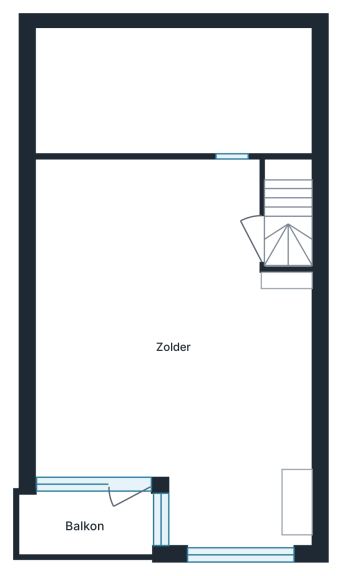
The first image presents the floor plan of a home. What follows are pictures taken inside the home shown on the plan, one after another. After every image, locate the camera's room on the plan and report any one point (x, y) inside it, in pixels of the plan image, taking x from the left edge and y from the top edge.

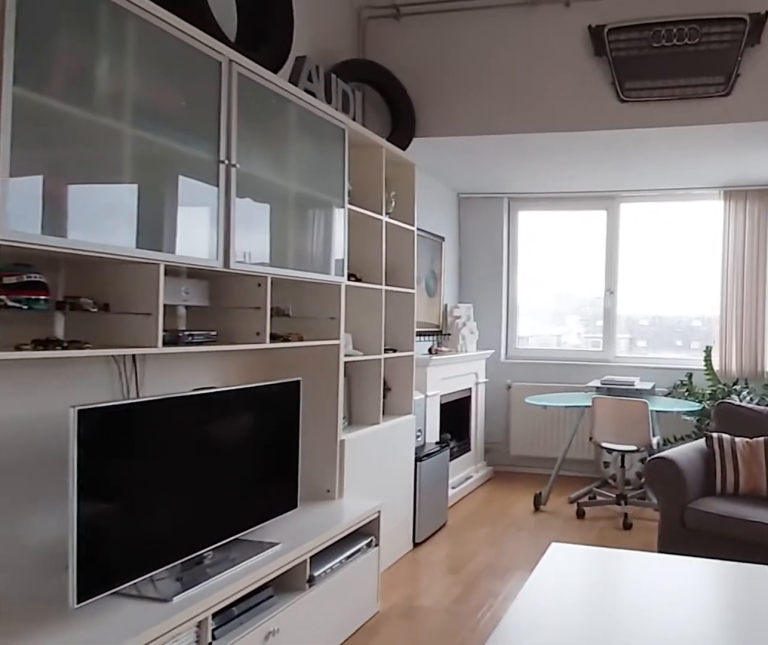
(173, 351)
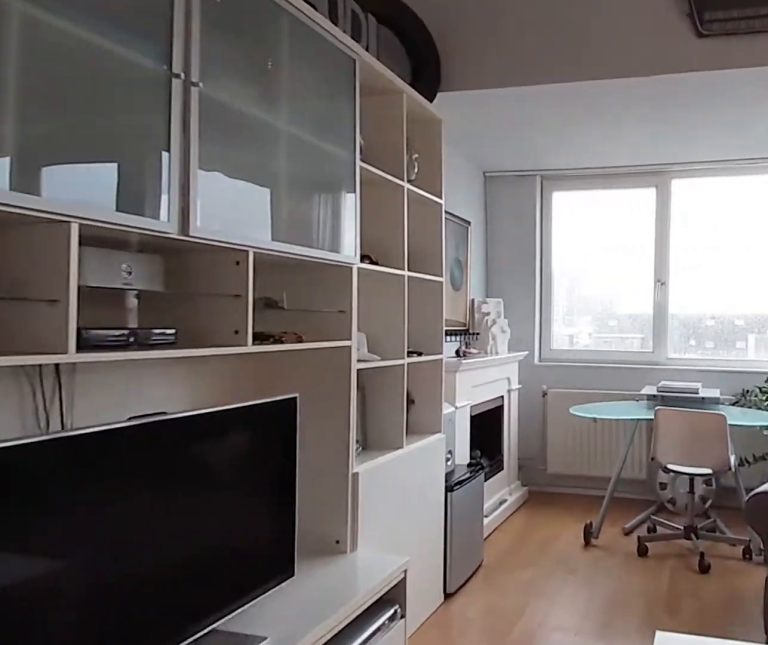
(173, 351)
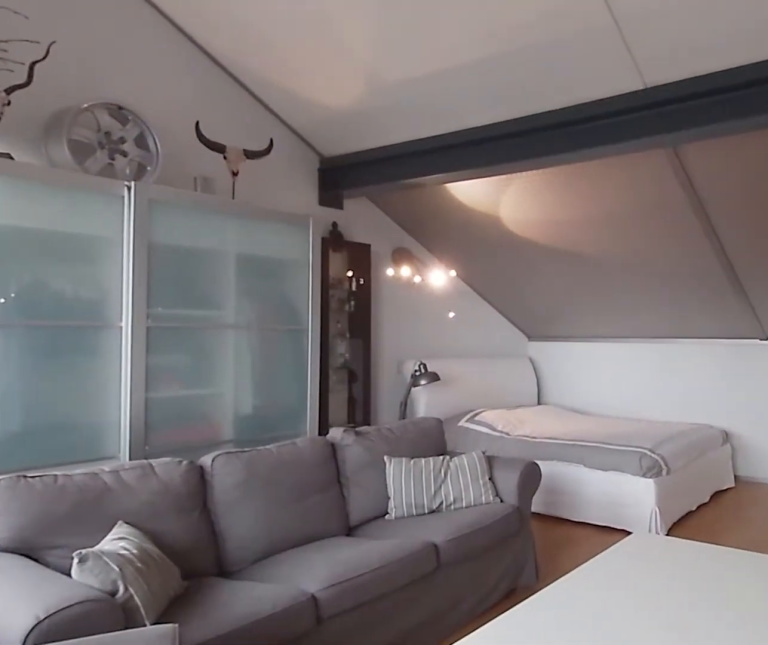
(146, 300)
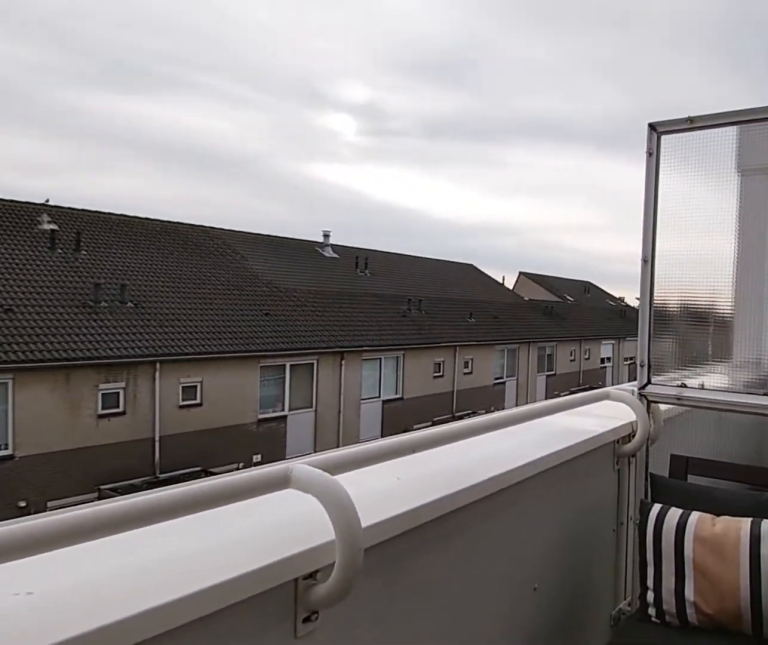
(81, 525)
